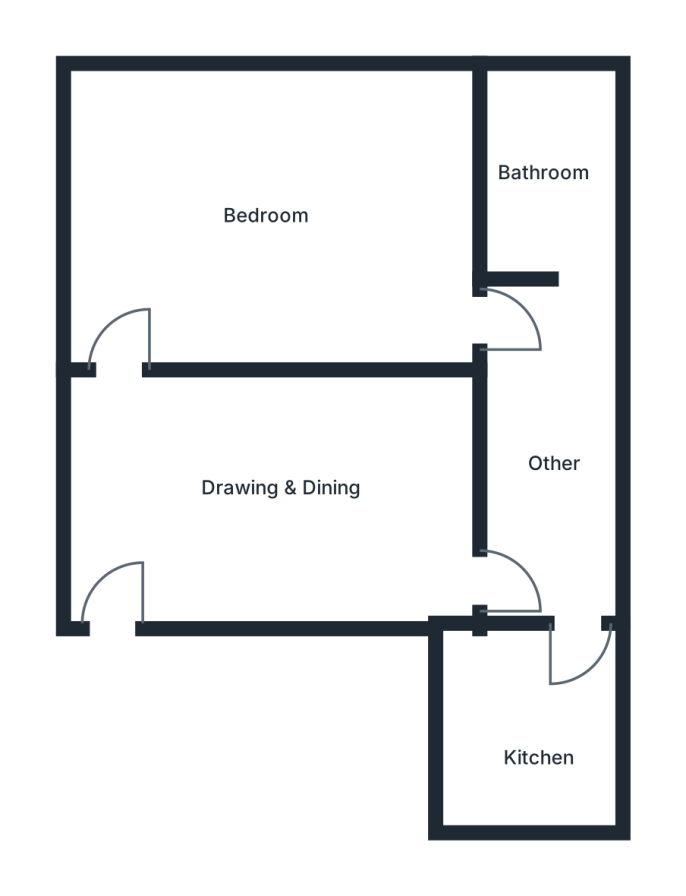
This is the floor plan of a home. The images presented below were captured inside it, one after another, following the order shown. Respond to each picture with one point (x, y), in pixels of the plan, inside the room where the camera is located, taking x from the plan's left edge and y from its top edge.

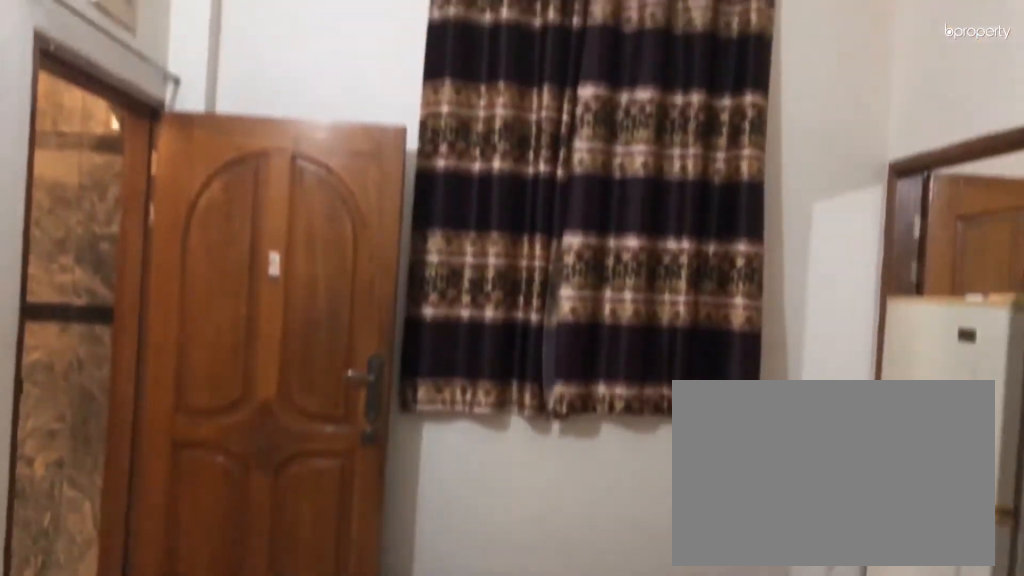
(348, 464)
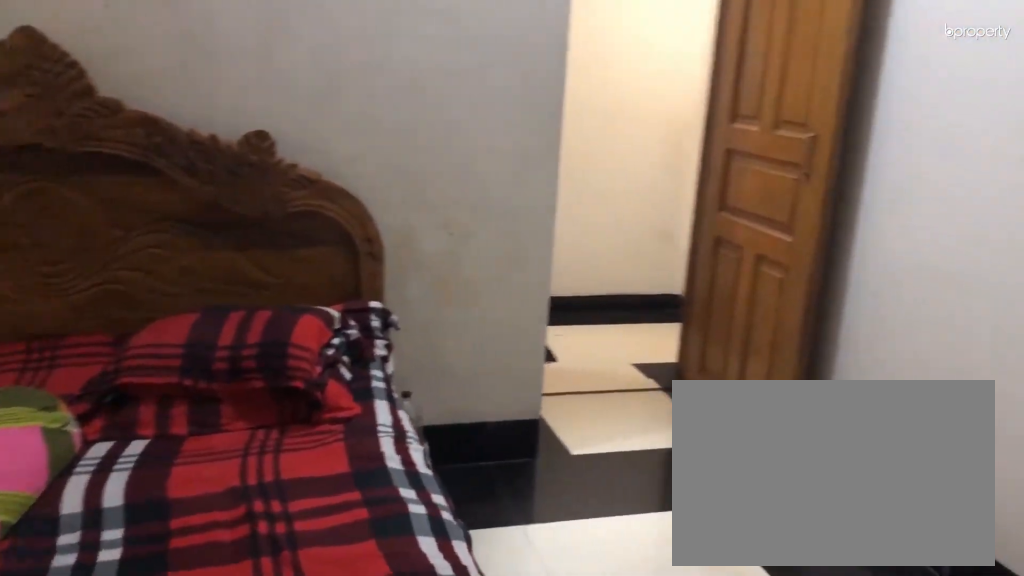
(275, 238)
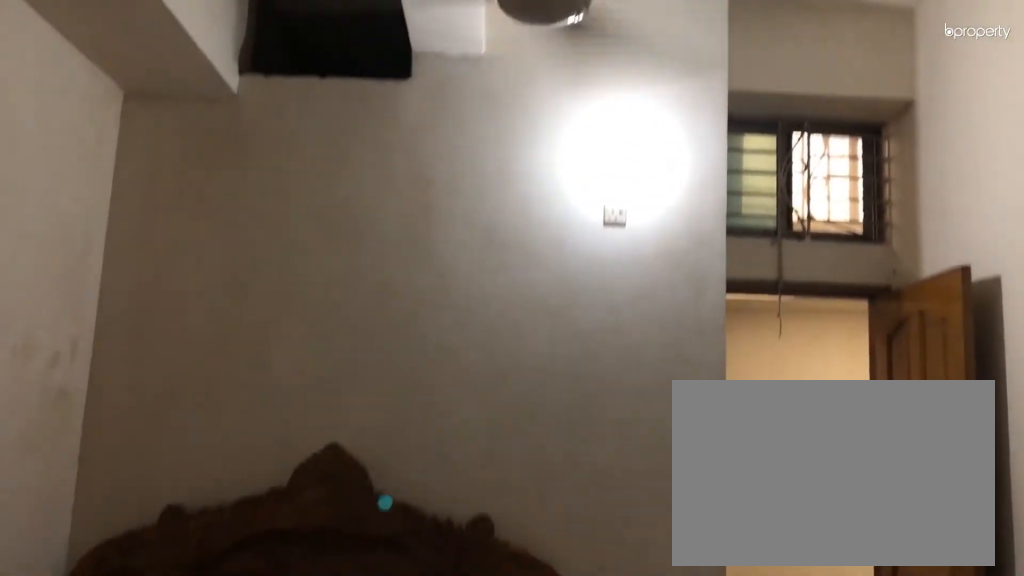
(276, 238)
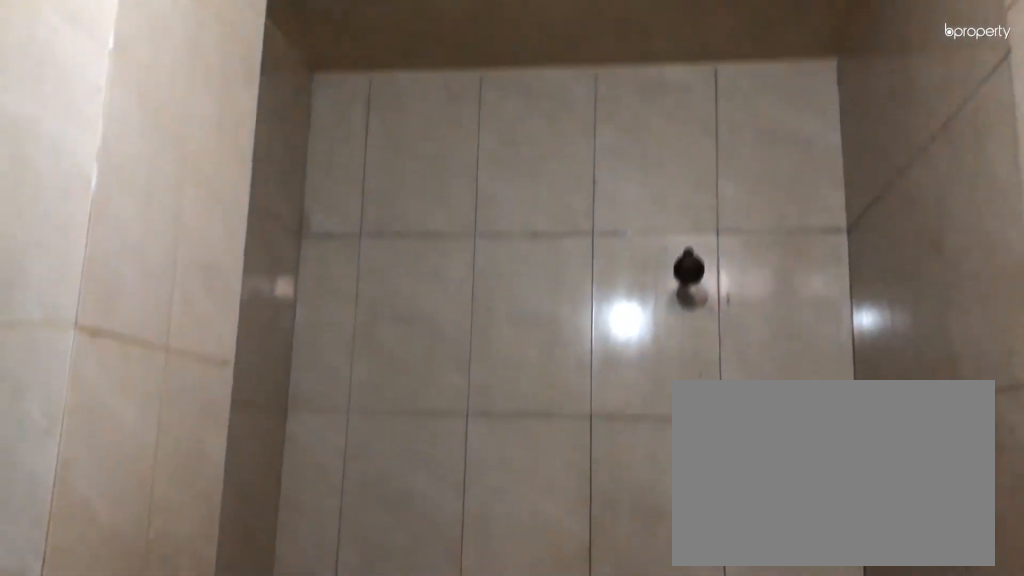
(547, 193)
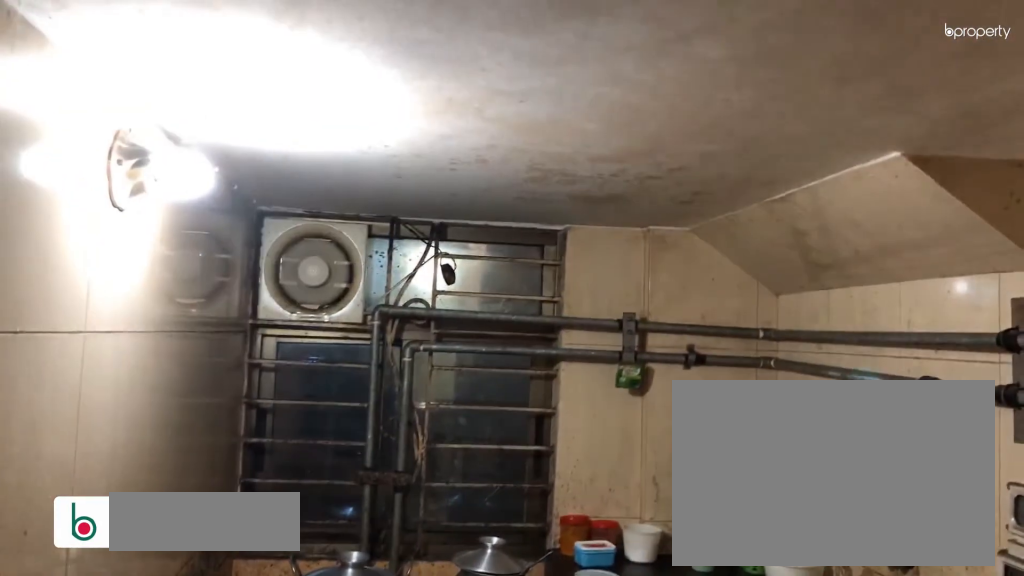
(520, 746)
